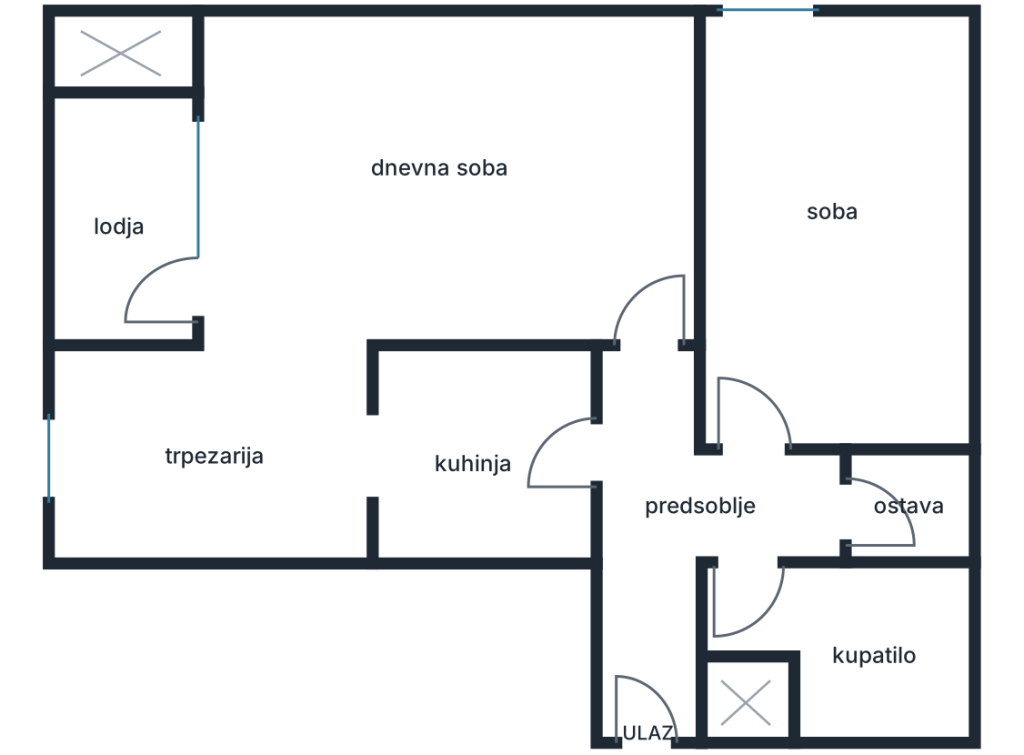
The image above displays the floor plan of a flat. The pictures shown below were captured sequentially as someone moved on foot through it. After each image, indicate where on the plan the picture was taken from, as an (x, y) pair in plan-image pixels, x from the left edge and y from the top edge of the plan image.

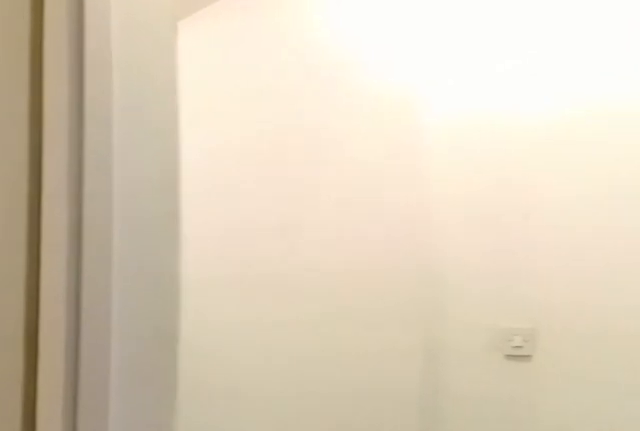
(776, 454)
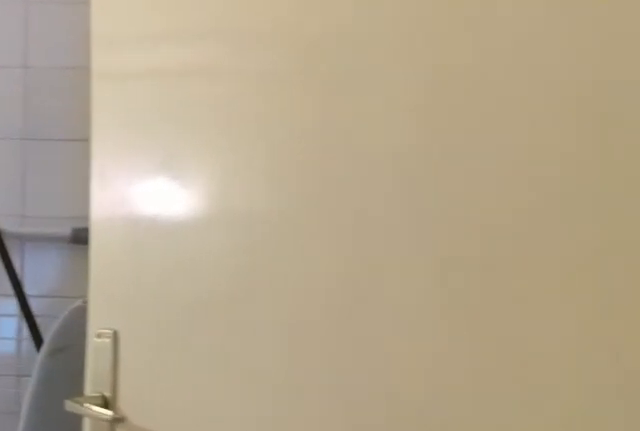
(774, 546)
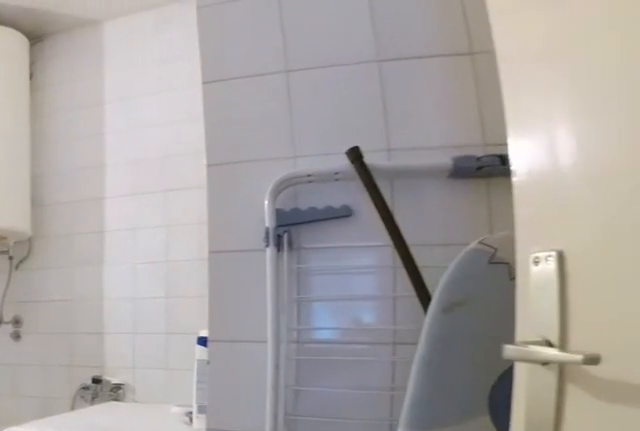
(762, 532)
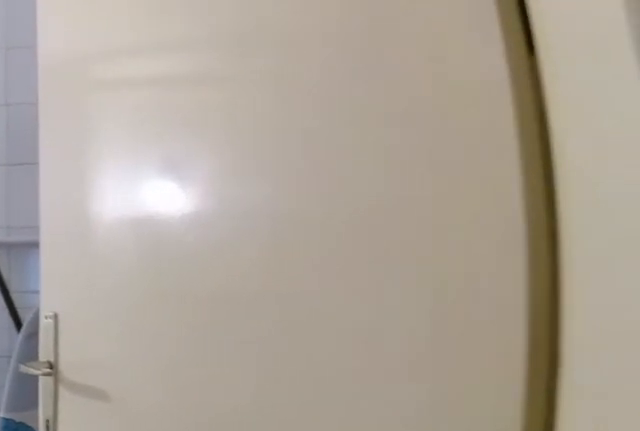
(773, 497)
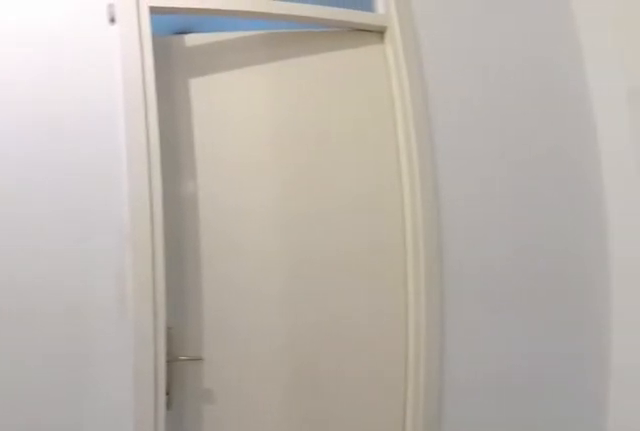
(798, 515)
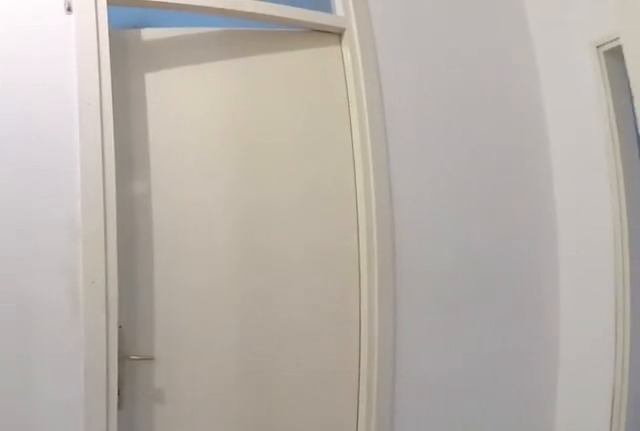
(799, 520)
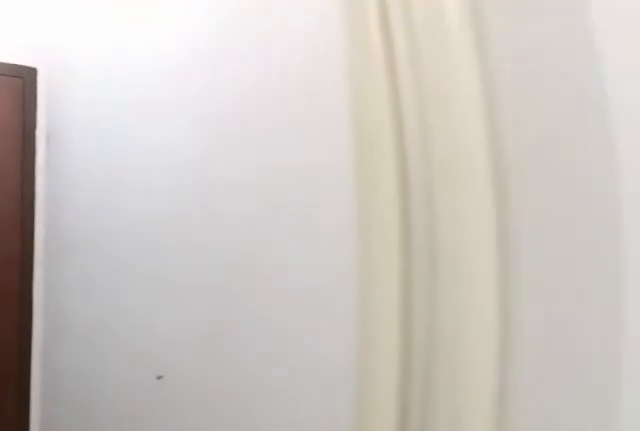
(639, 562)
